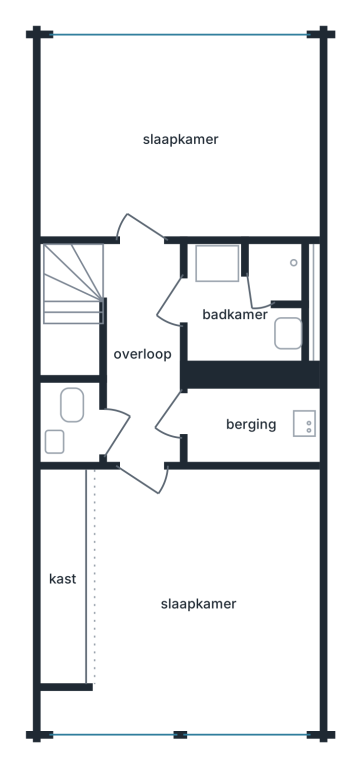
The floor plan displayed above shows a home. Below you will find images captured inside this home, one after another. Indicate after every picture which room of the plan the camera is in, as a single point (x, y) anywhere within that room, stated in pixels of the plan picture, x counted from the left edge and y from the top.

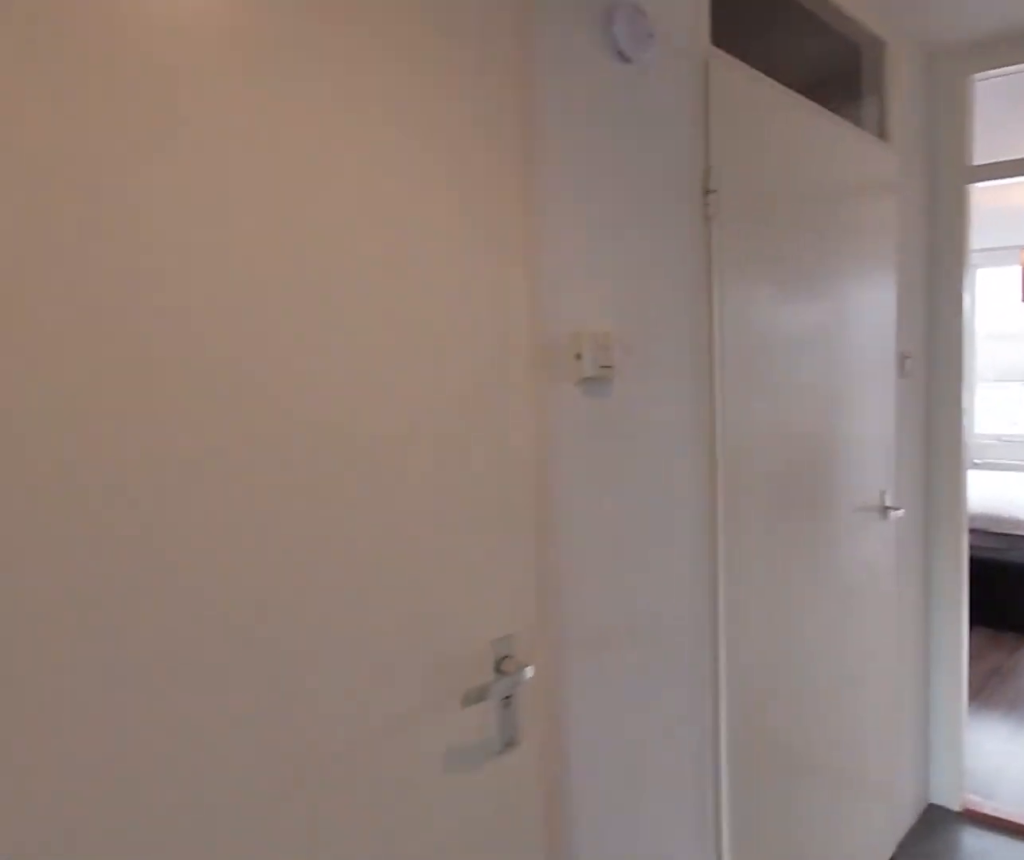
(134, 312)
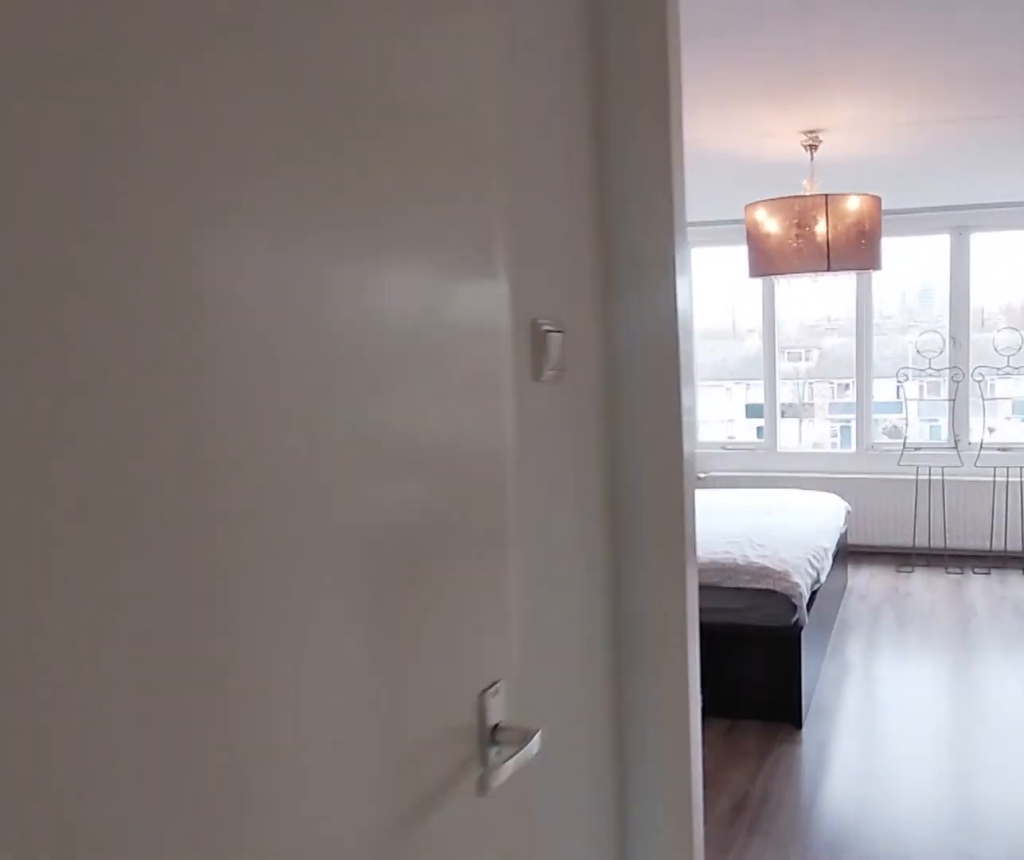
(134, 312)
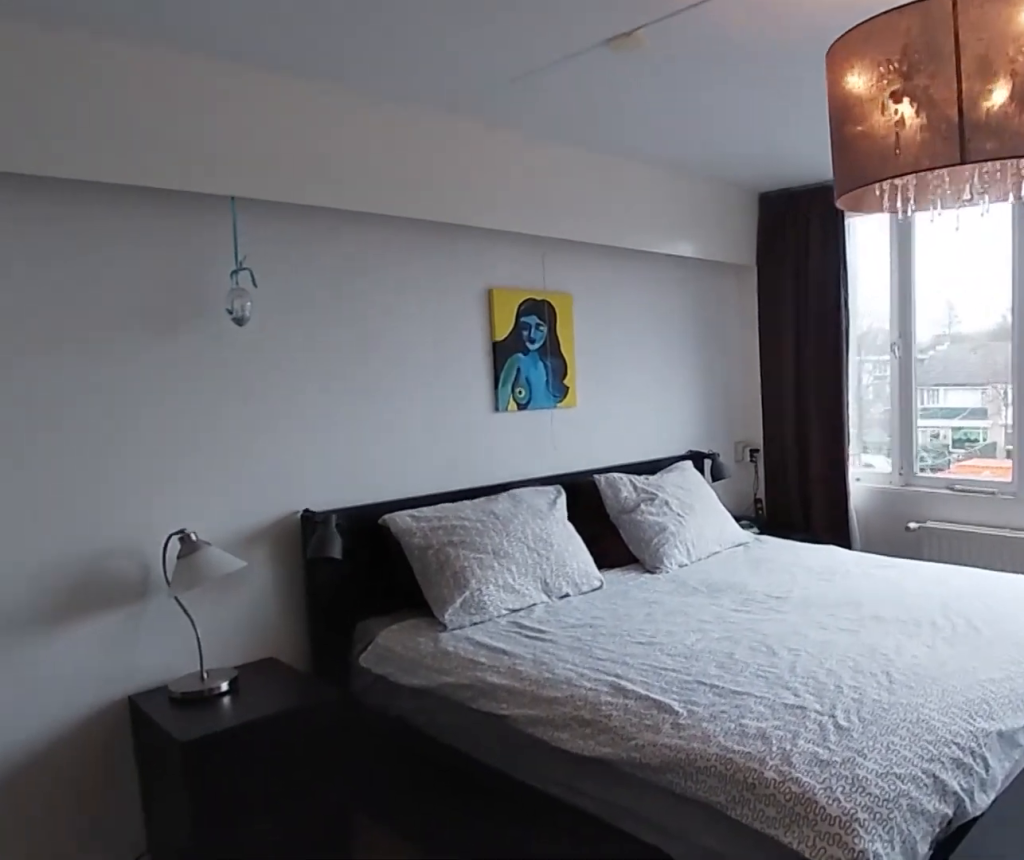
(64, 713)
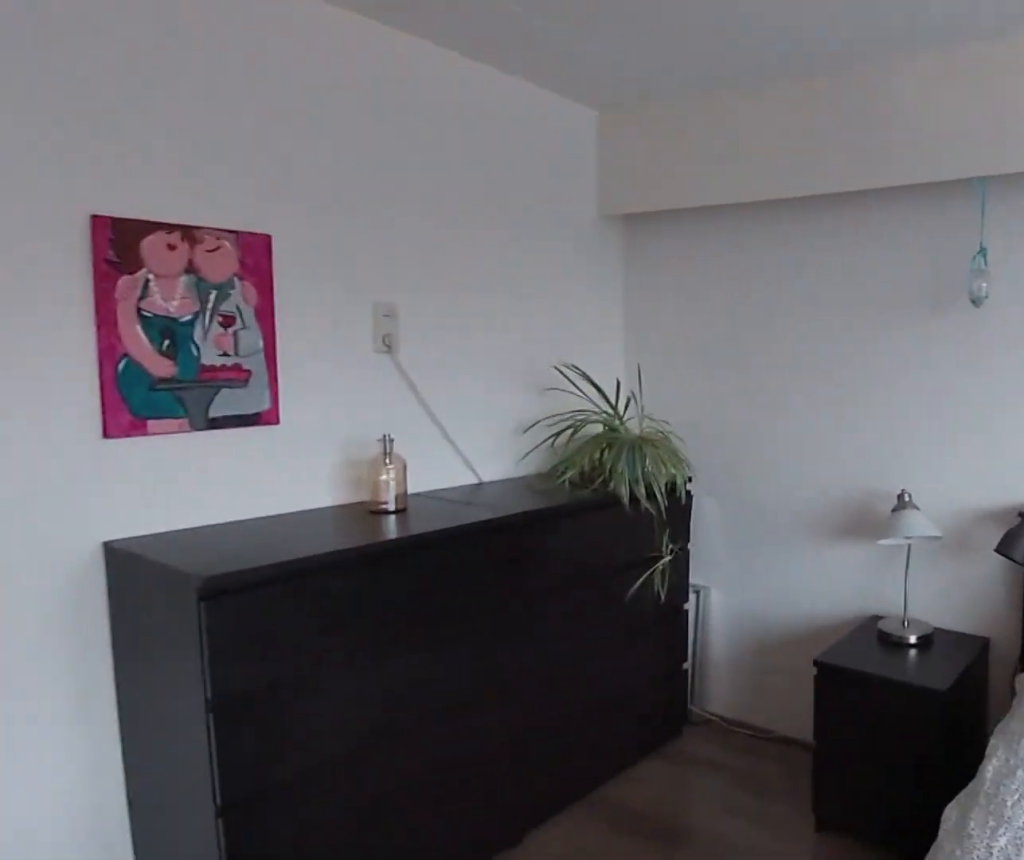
(64, 713)
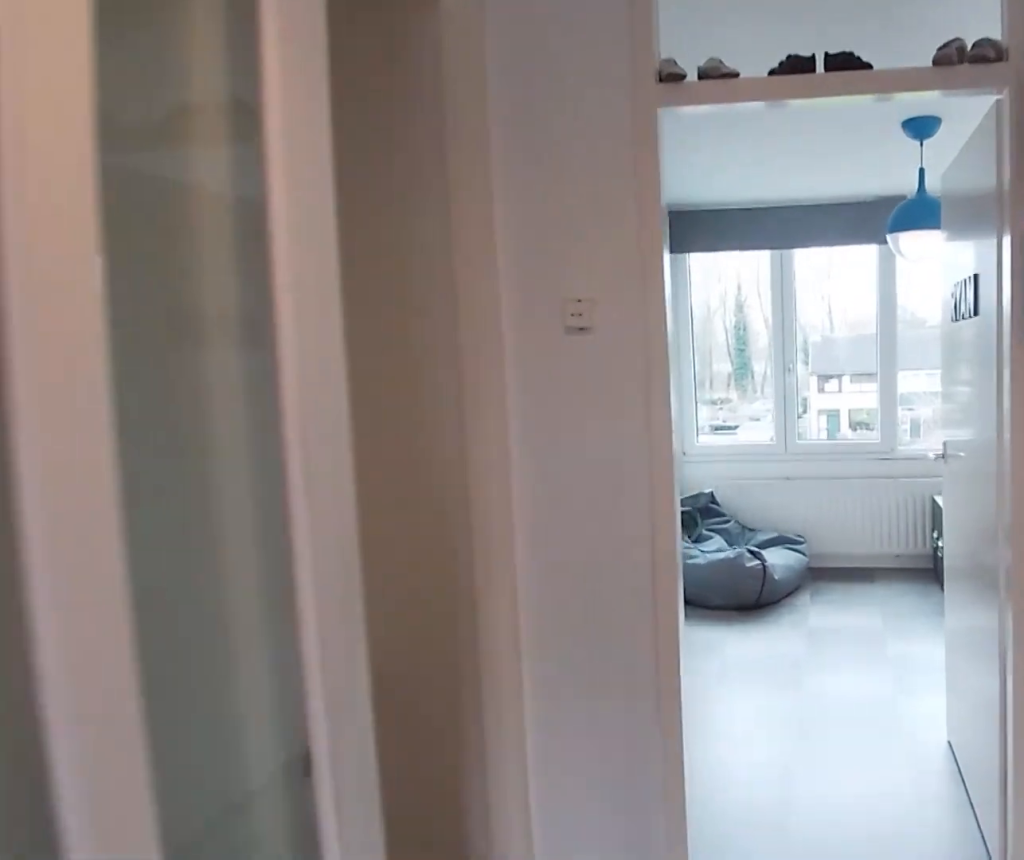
(133, 314)
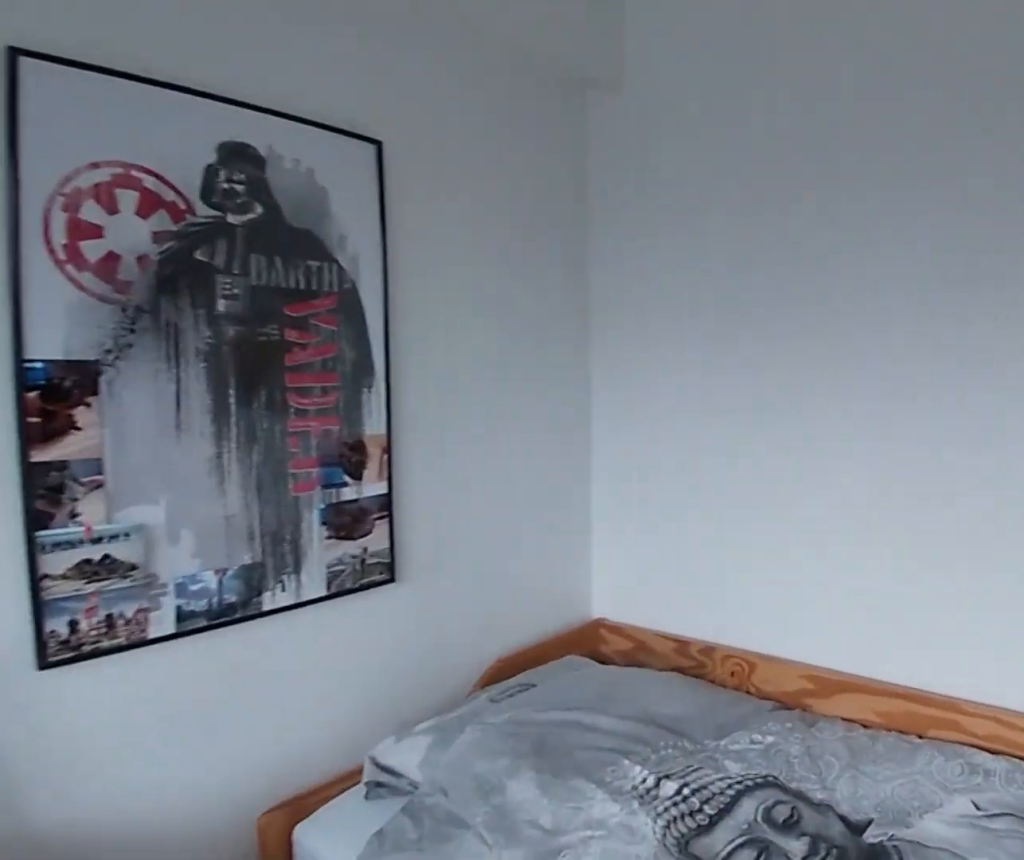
(180, 137)
